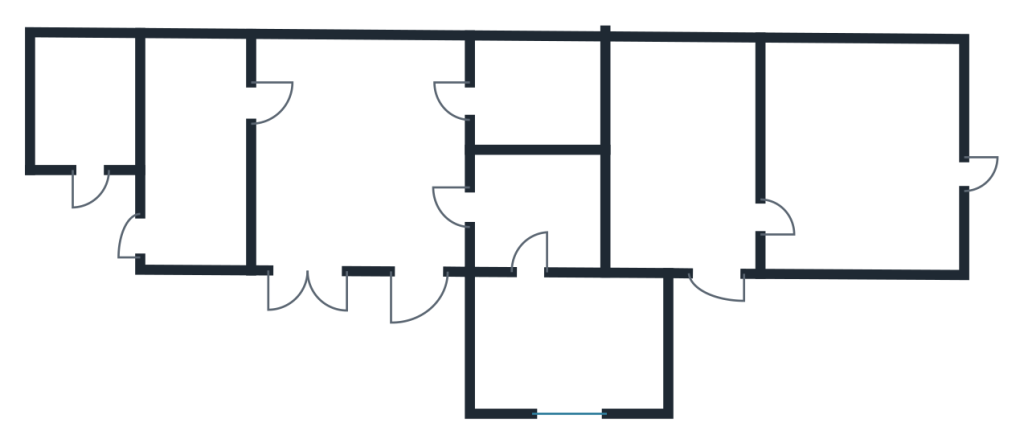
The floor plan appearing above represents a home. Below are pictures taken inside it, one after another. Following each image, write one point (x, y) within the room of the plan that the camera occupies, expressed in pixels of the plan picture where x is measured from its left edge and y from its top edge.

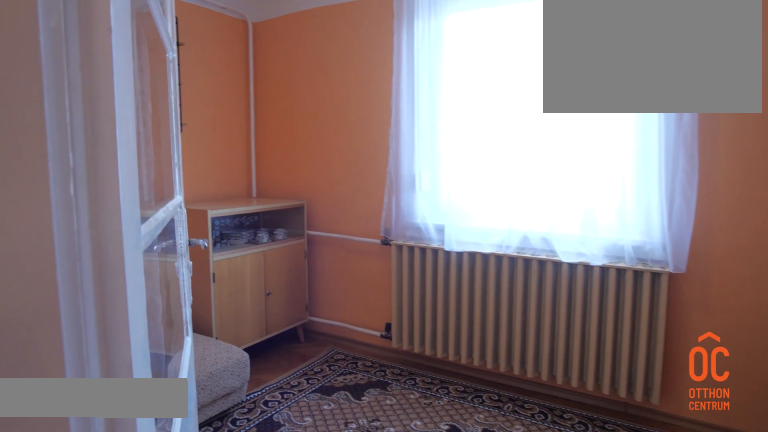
(569, 345)
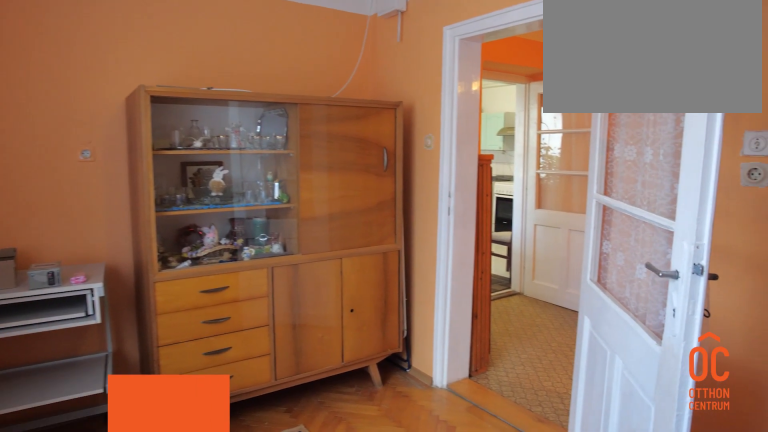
(569, 345)
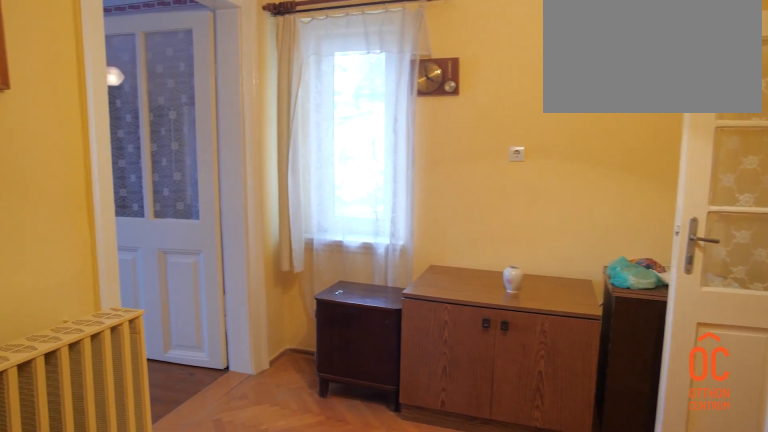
(685, 162)
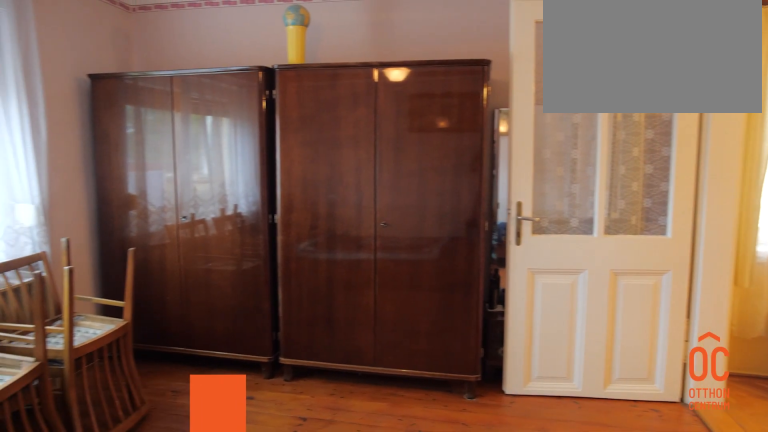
(863, 162)
